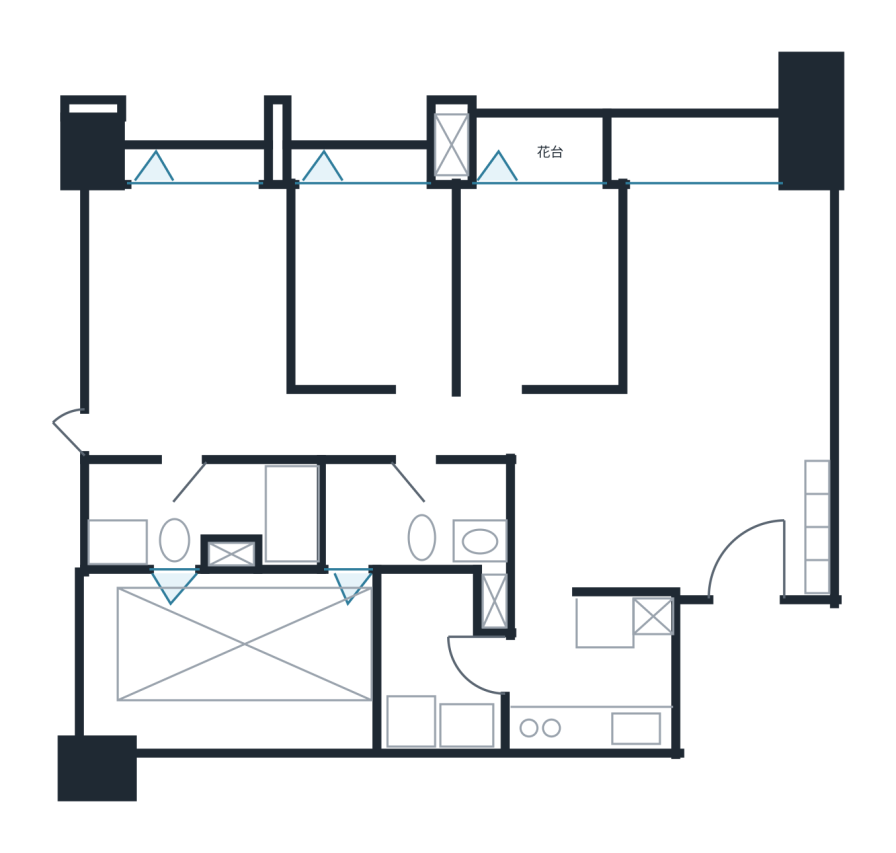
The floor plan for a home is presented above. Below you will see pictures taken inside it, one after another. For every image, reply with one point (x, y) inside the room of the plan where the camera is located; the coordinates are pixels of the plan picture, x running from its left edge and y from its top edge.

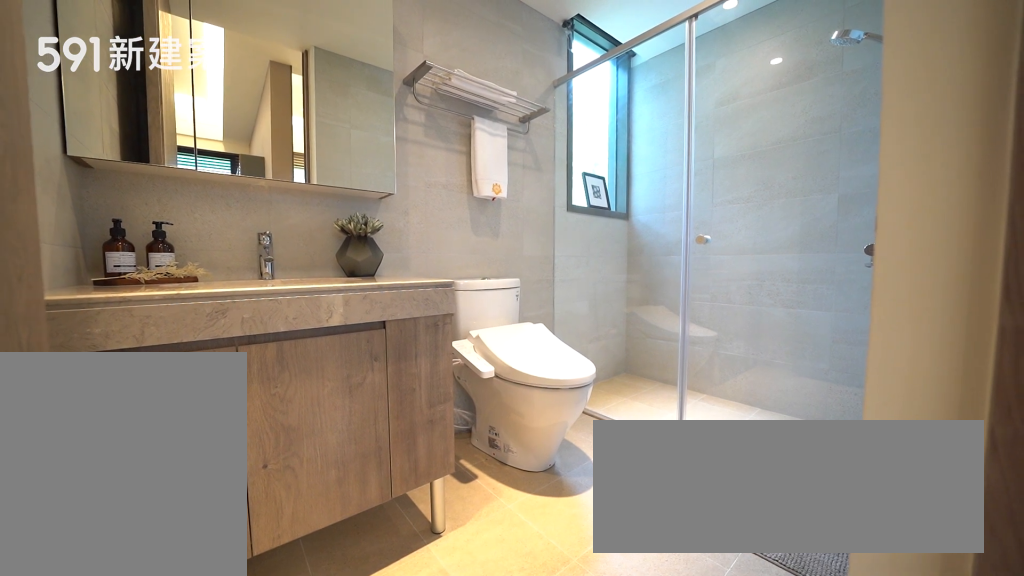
(411, 515)
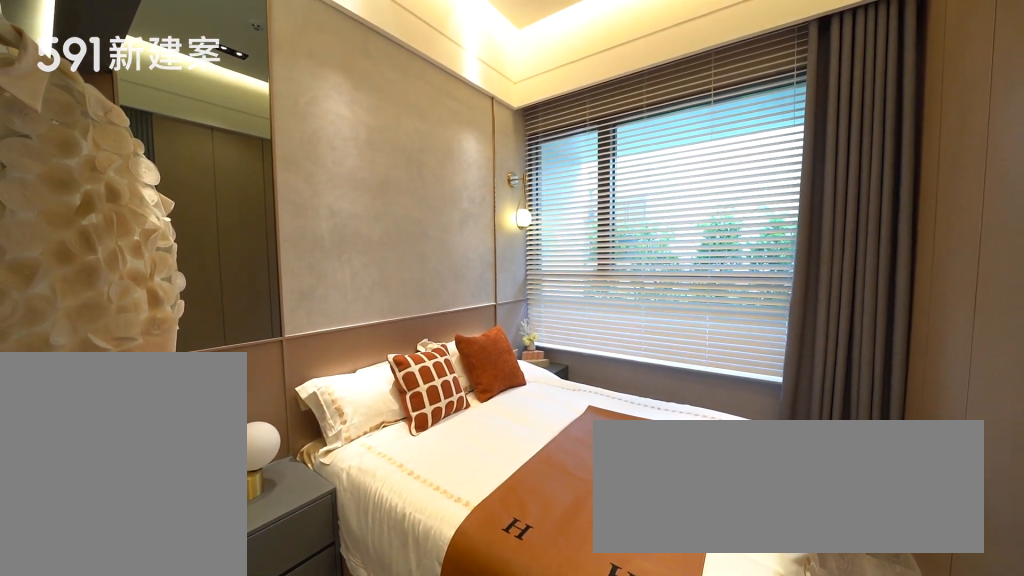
(371, 286)
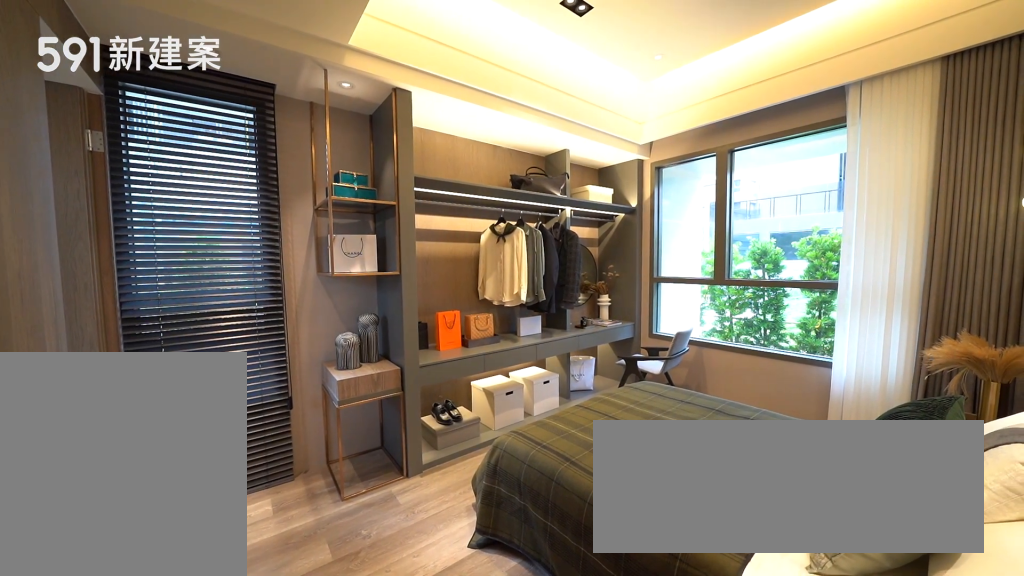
(186, 325)
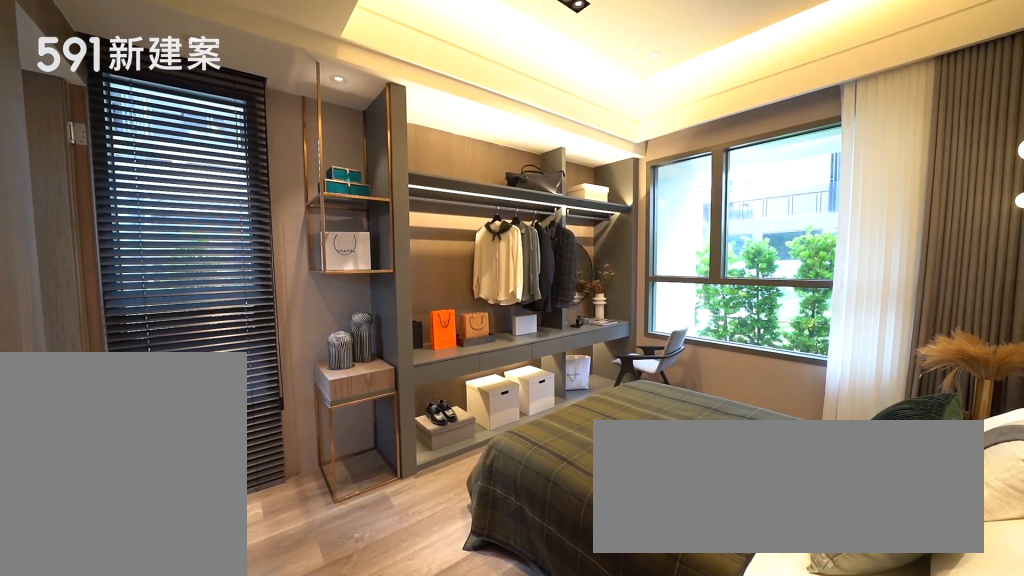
(186, 325)
